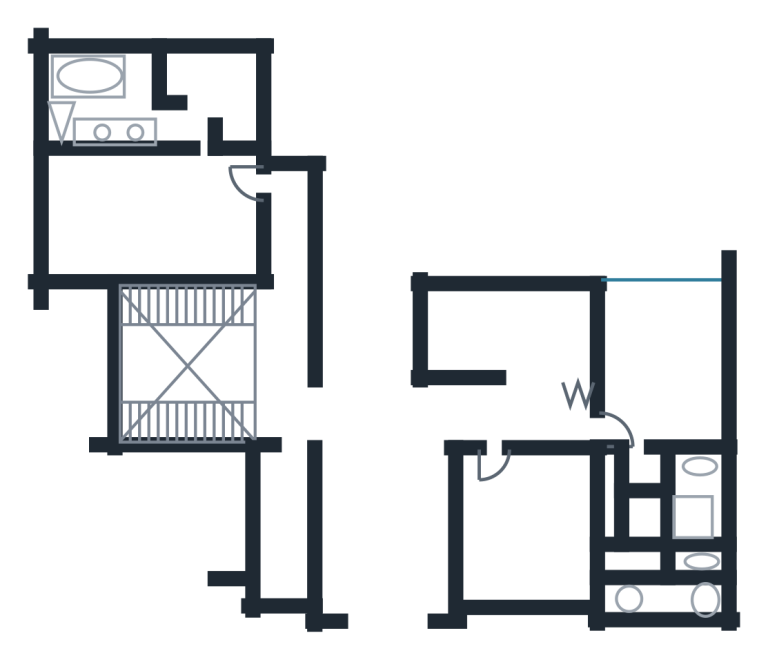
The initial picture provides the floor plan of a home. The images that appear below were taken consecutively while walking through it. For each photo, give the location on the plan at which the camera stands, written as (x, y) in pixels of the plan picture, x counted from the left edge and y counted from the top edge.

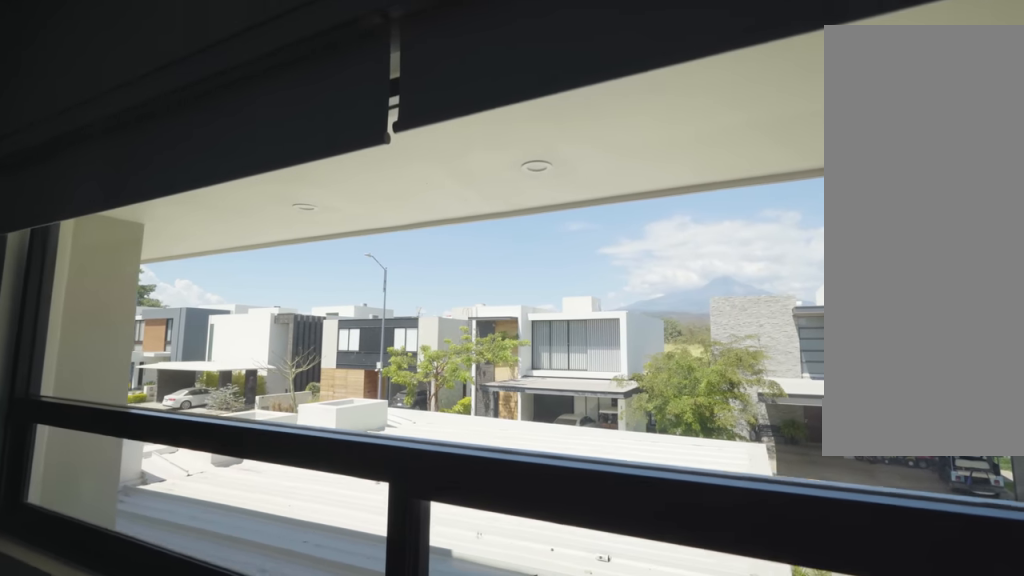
(527, 586)
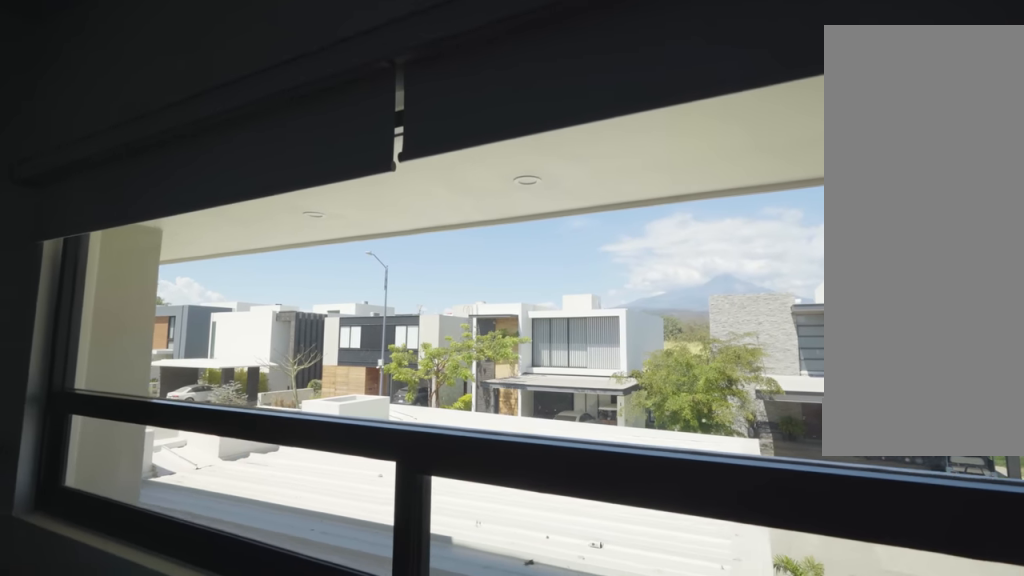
(527, 586)
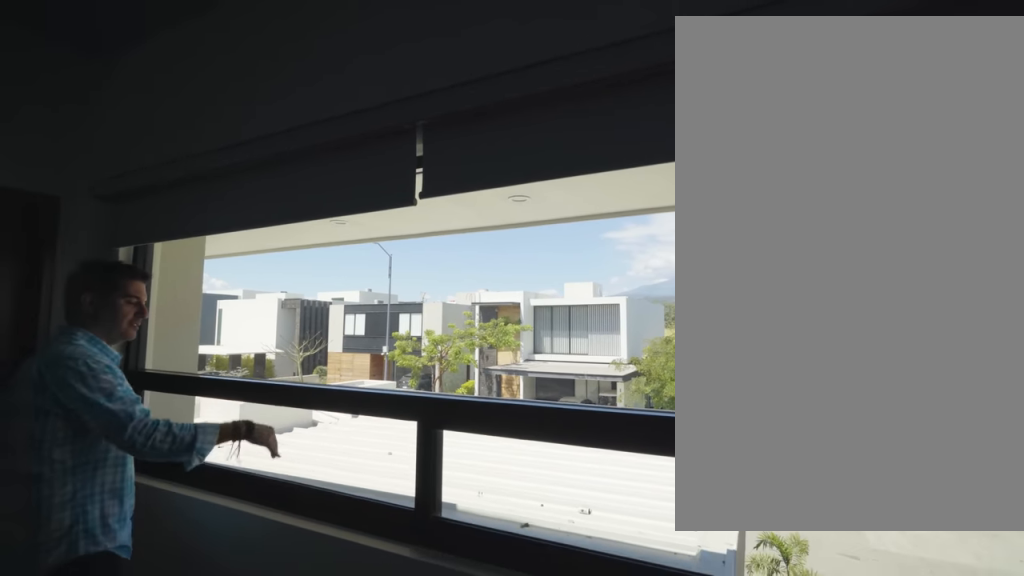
(527, 586)
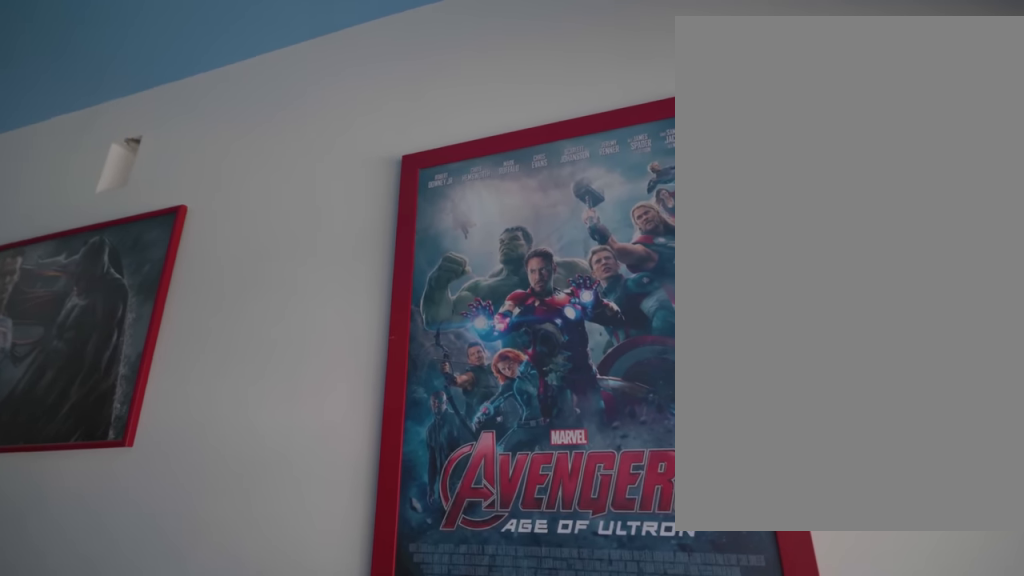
(554, 593)
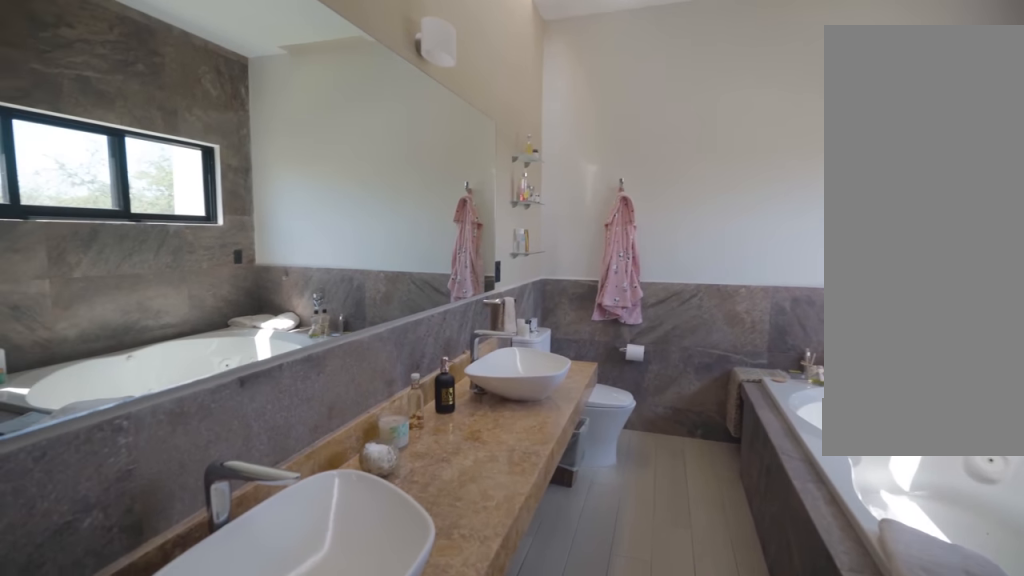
(174, 117)
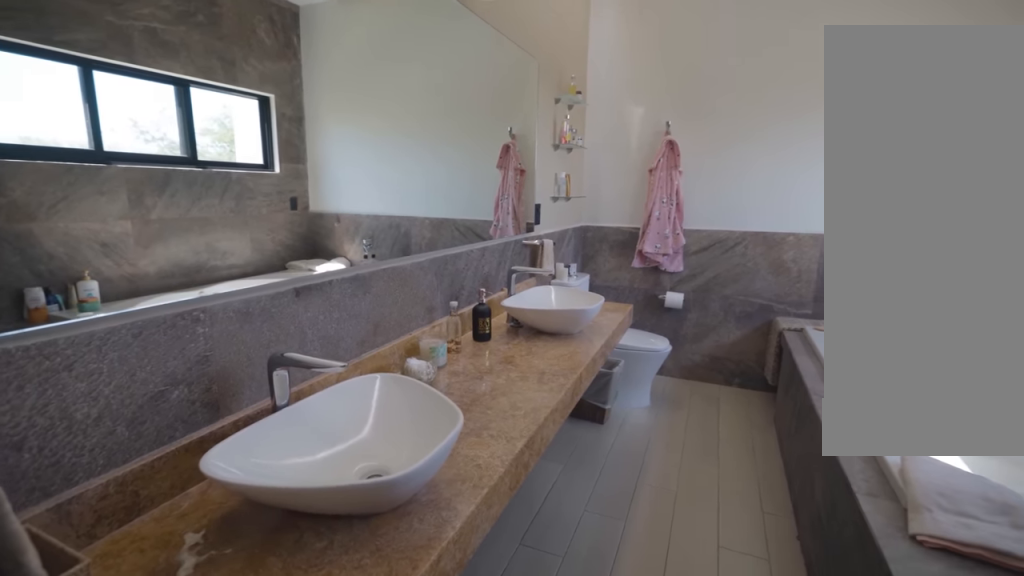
(141, 105)
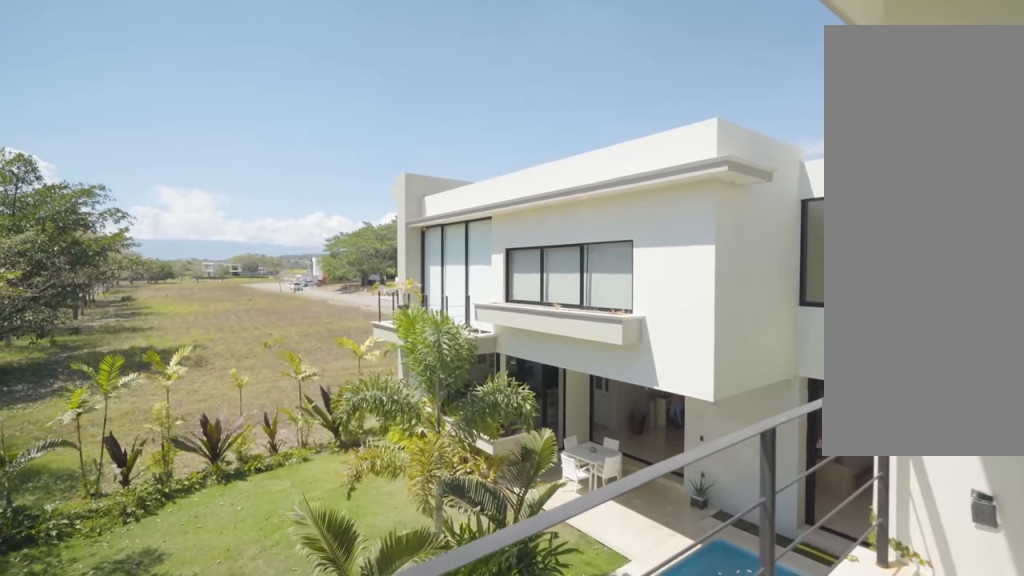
(311, 120)
